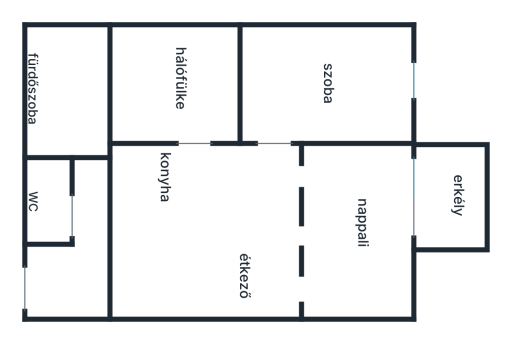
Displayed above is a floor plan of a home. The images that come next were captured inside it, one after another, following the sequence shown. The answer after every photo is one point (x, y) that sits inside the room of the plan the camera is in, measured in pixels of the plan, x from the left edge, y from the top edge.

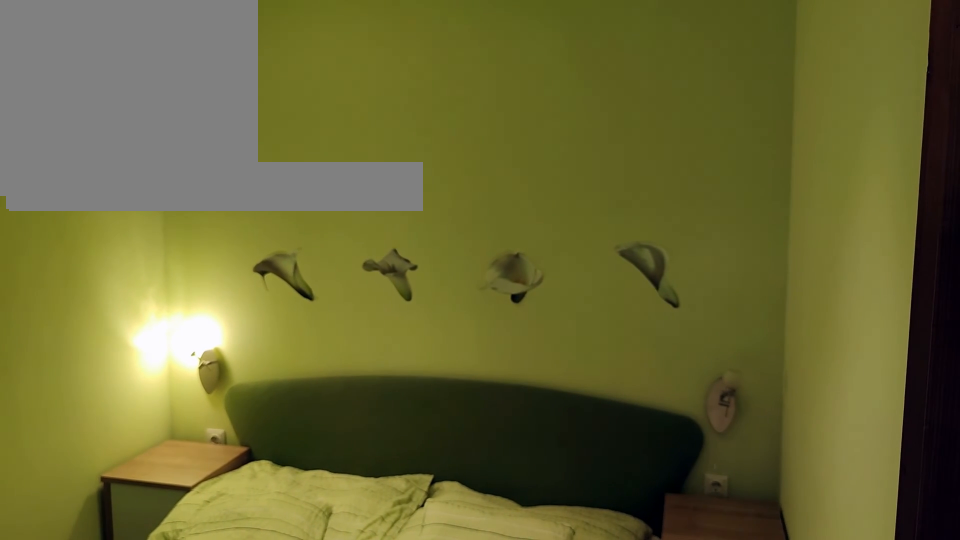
(167, 76)
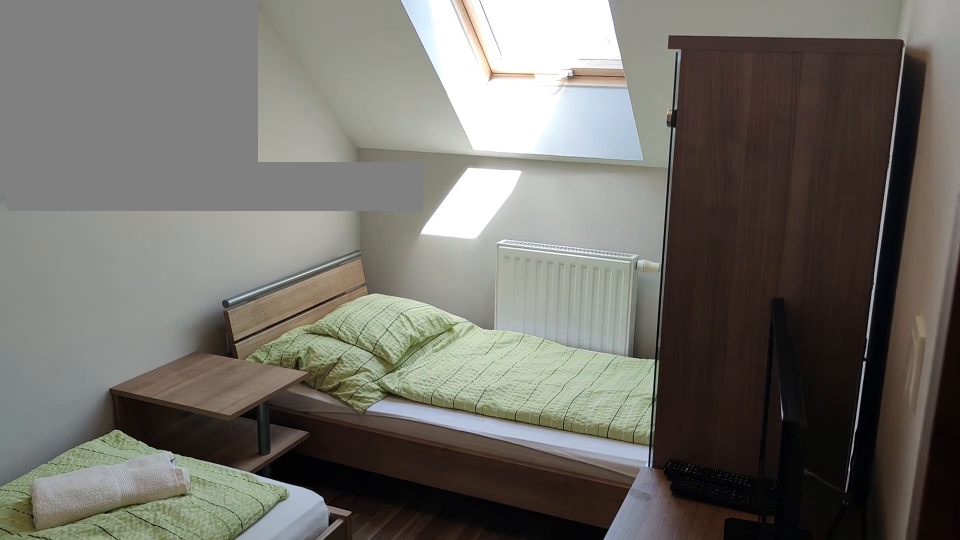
(328, 76)
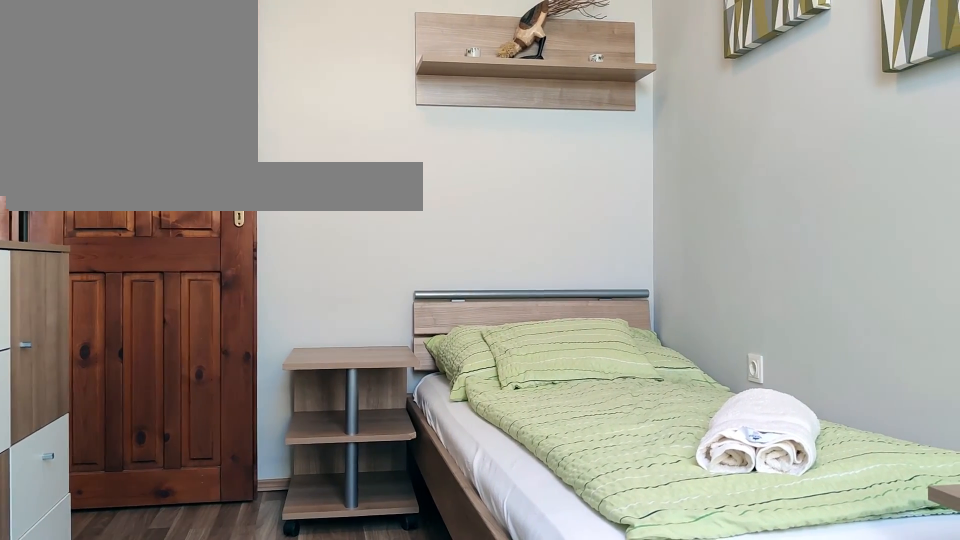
(328, 76)
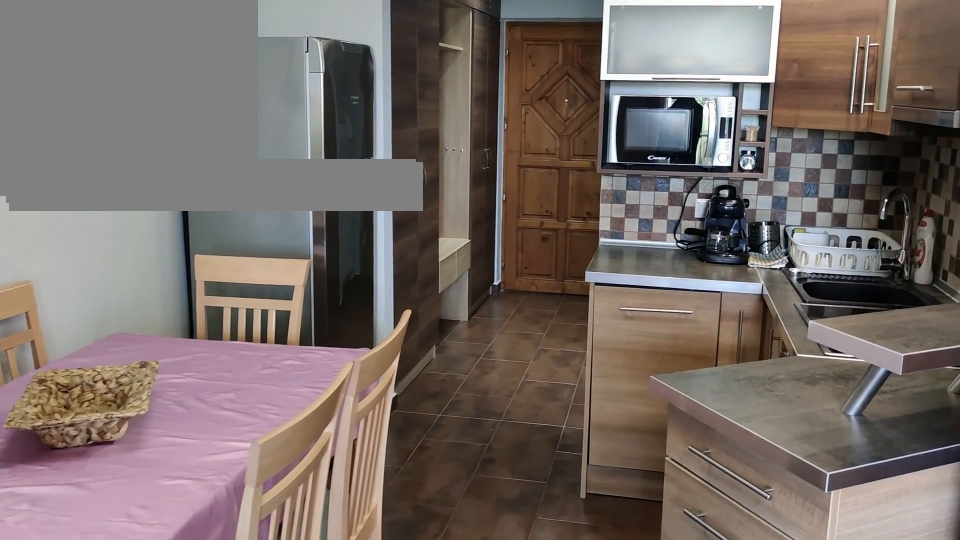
(200, 238)
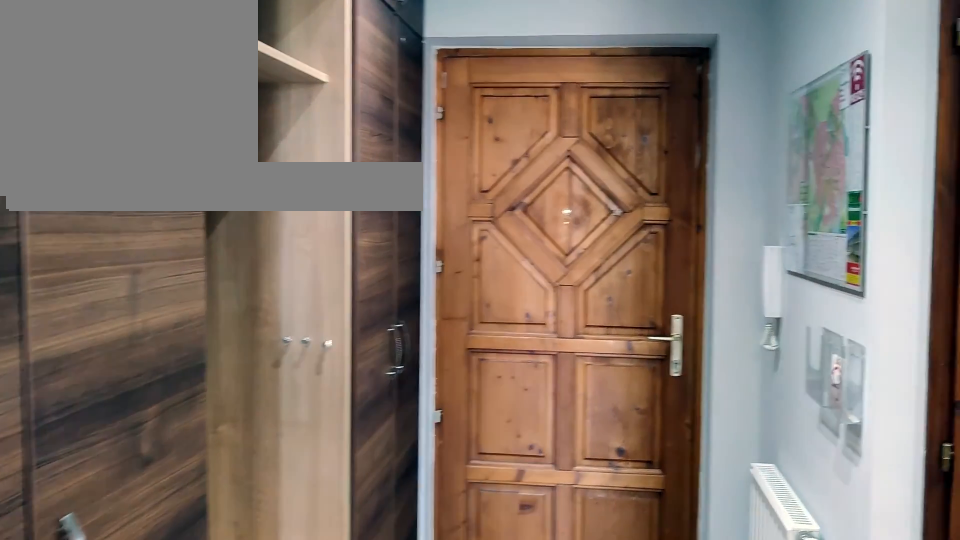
(47, 277)
